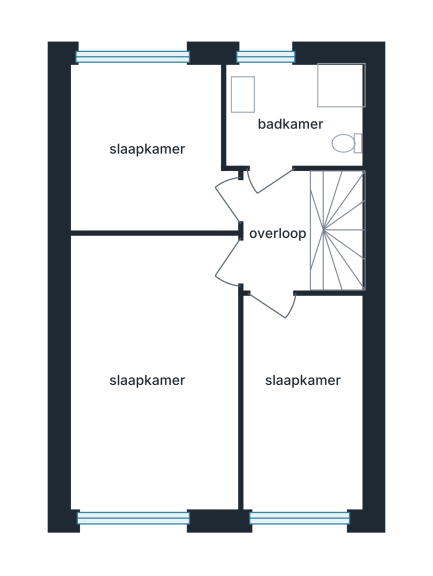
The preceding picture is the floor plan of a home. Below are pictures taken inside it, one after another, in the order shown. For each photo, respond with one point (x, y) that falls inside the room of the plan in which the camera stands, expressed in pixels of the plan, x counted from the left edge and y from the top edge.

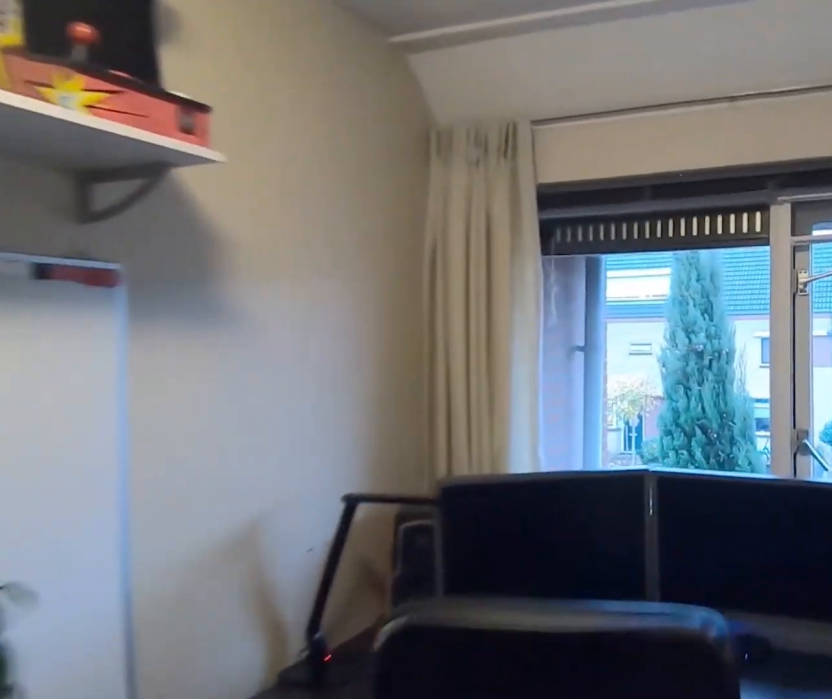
(304, 404)
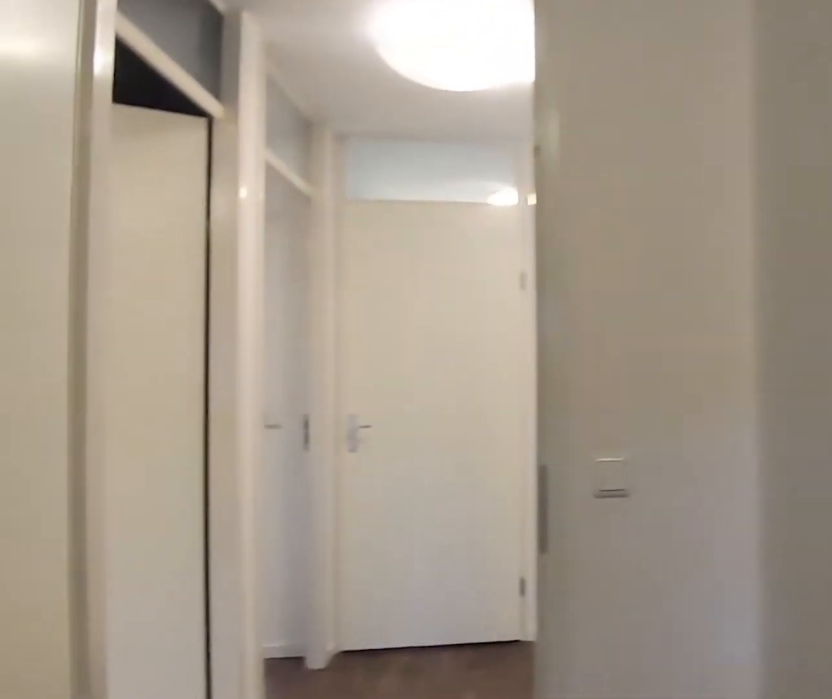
(304, 404)
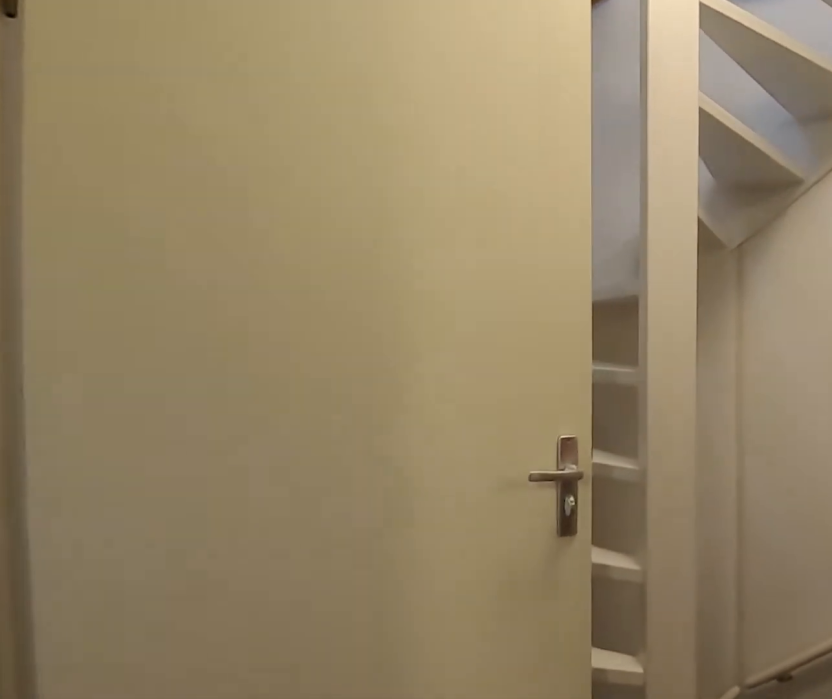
(276, 230)
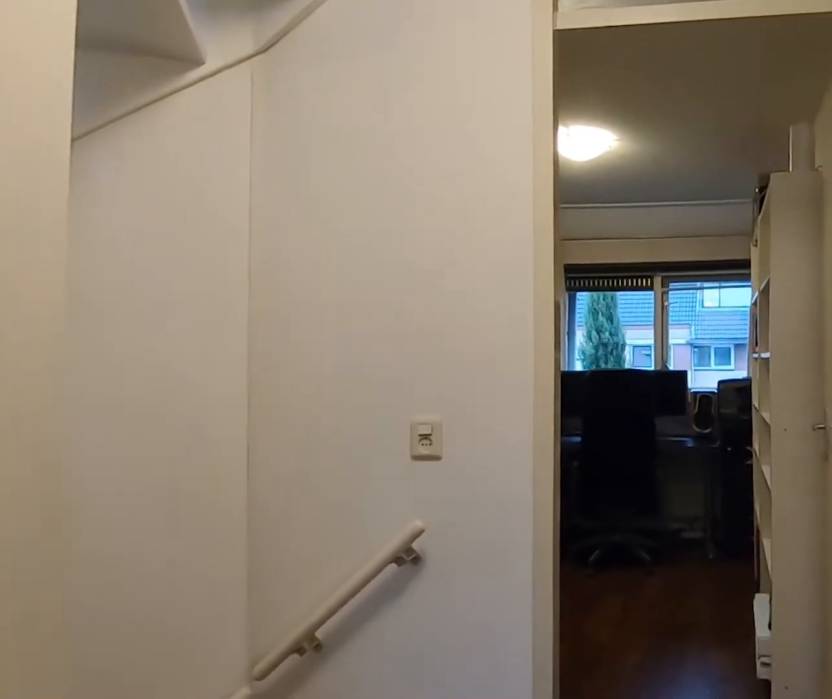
(276, 230)
